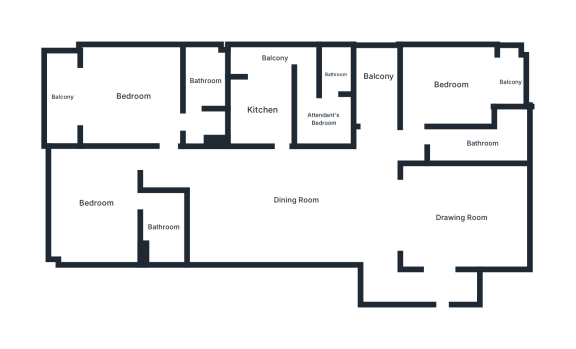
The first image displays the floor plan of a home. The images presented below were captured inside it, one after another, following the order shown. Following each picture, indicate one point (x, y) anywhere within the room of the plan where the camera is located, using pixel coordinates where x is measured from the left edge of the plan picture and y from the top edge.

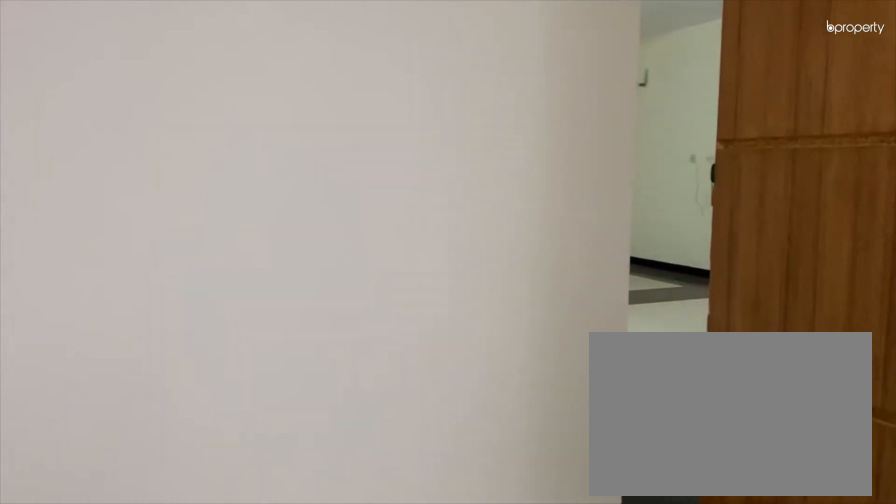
(381, 239)
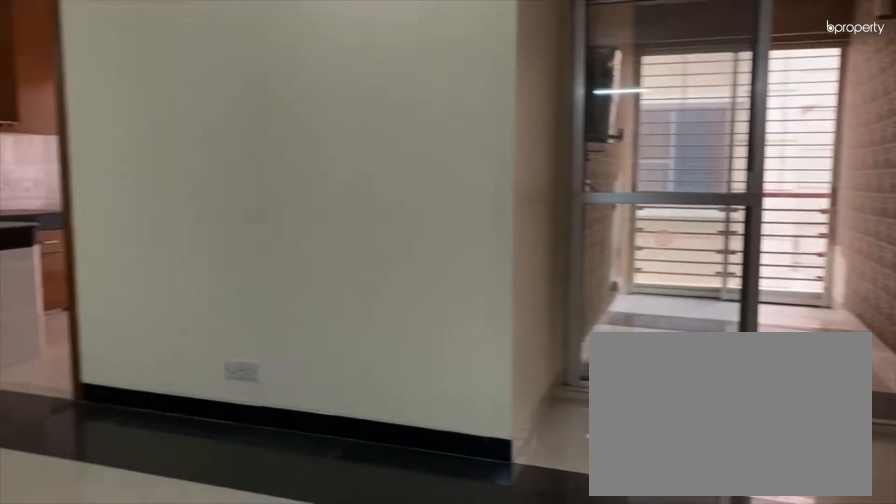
(294, 200)
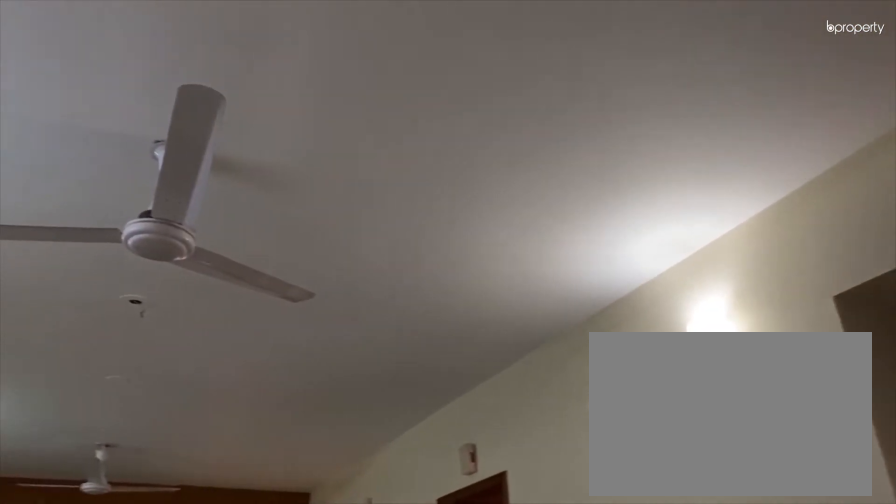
(293, 200)
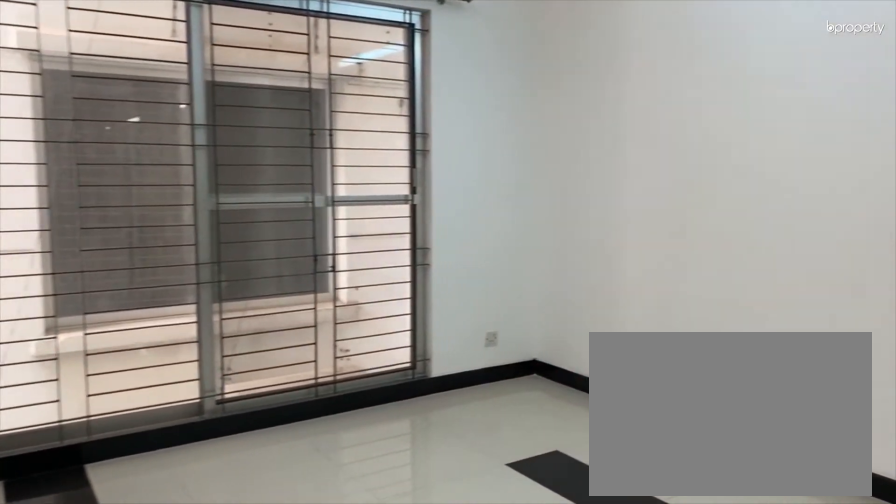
(469, 216)
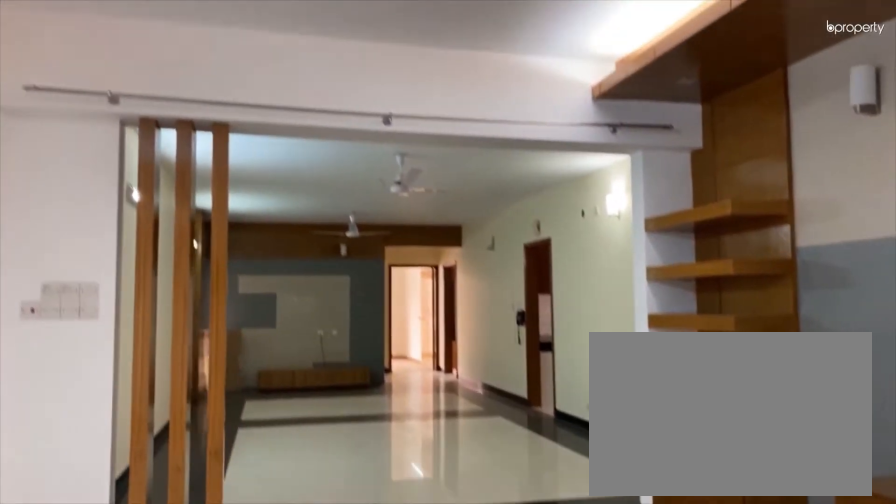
(469, 216)
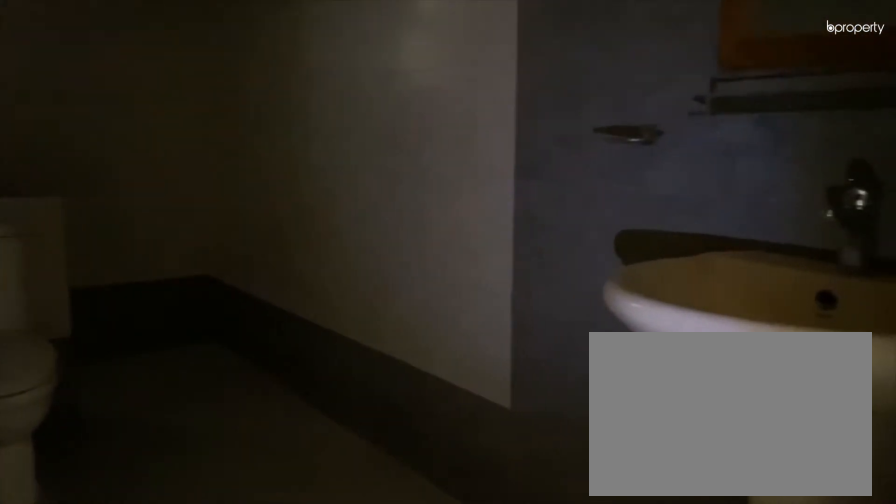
(482, 144)
